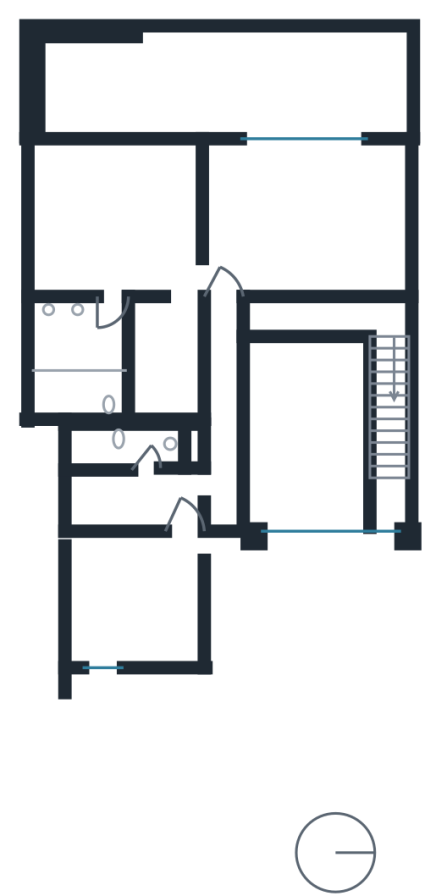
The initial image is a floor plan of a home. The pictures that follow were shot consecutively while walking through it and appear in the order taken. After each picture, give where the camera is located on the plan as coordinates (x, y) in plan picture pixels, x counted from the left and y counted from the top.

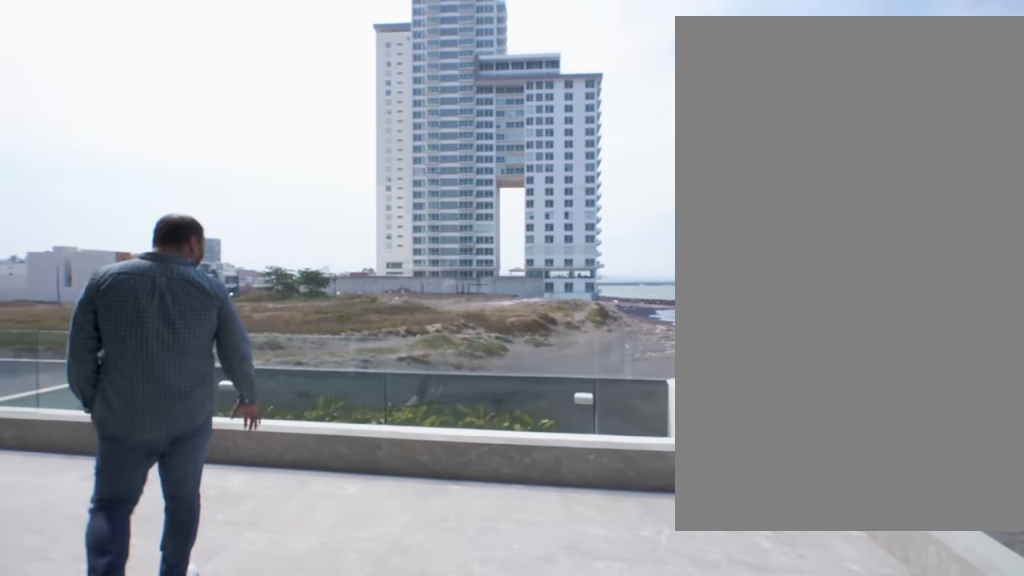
(345, 153)
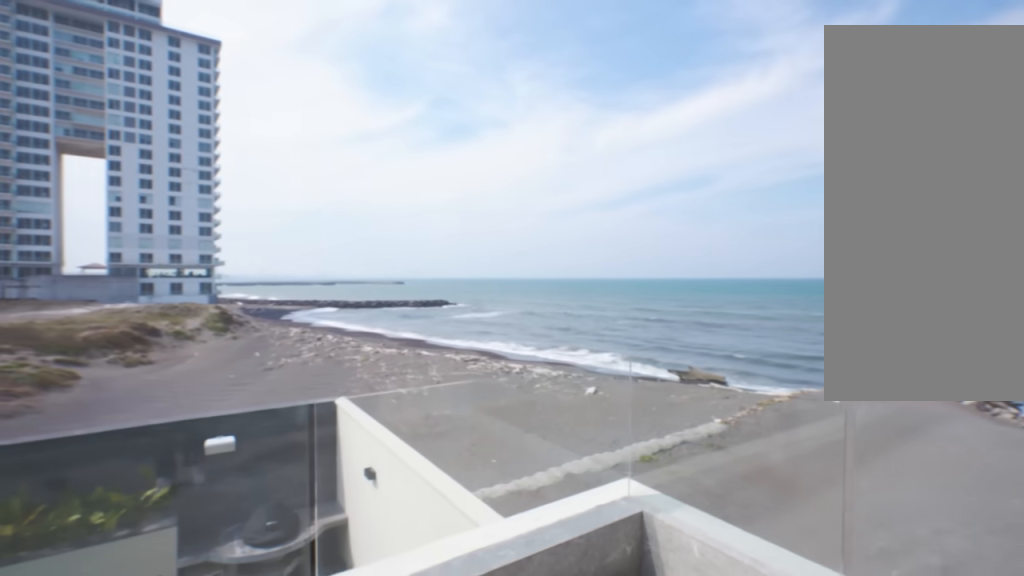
(350, 87)
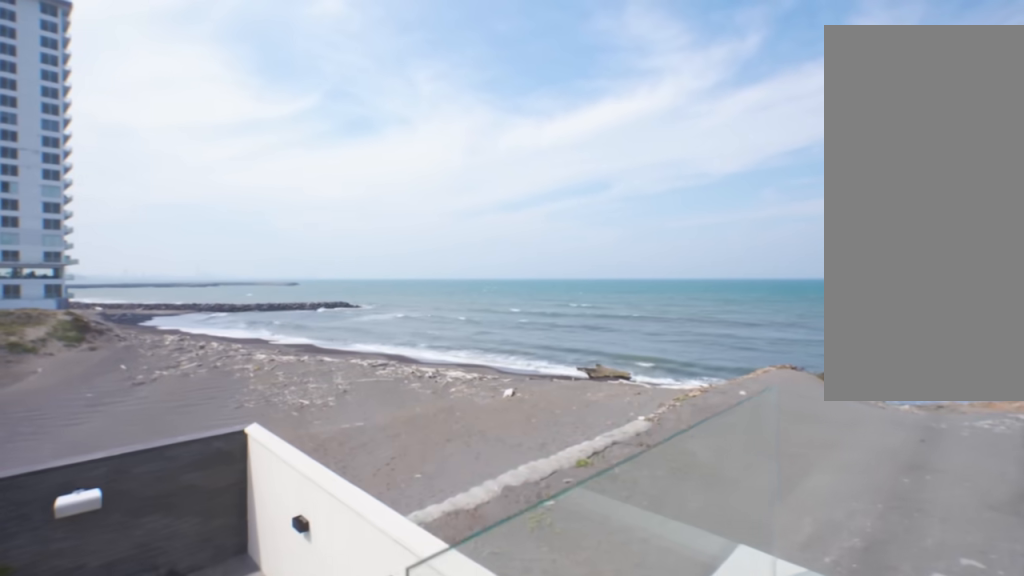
(335, 60)
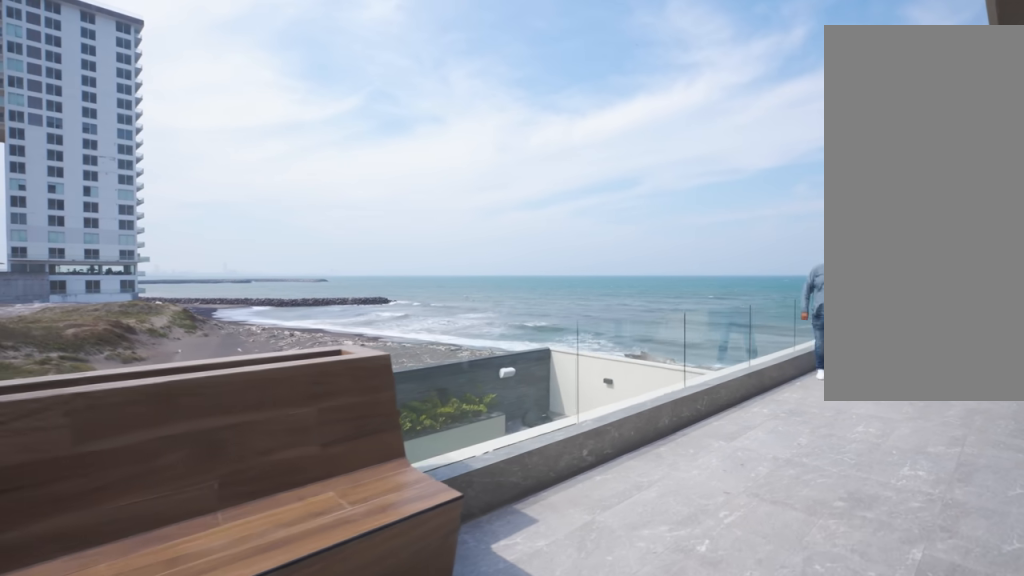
(184, 62)
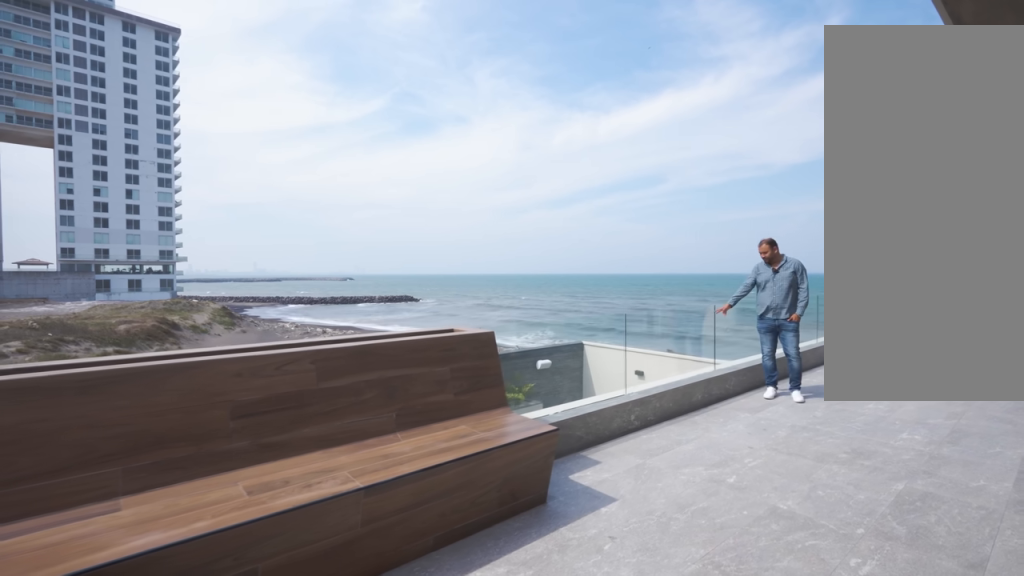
(96, 74)
